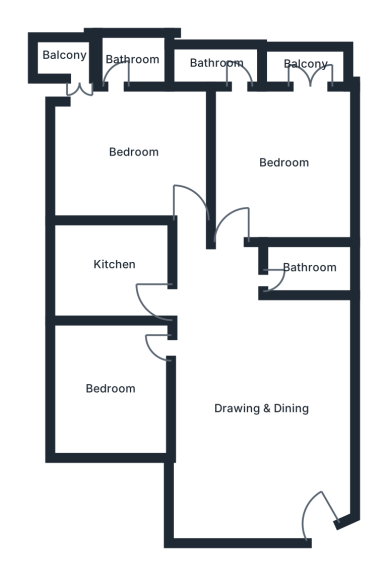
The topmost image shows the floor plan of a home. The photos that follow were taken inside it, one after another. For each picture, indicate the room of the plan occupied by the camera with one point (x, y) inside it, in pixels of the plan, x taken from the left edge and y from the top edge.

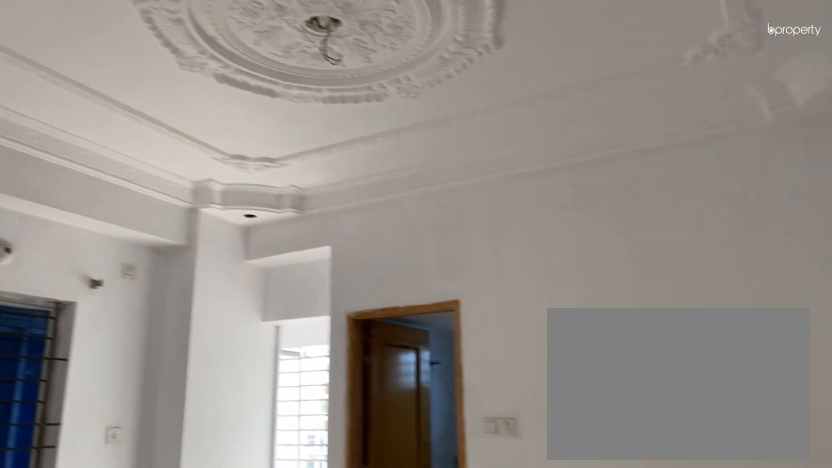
(138, 155)
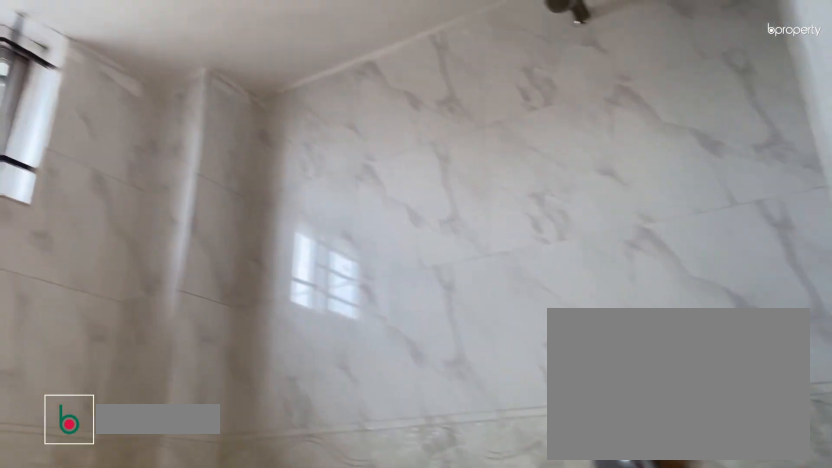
(135, 63)
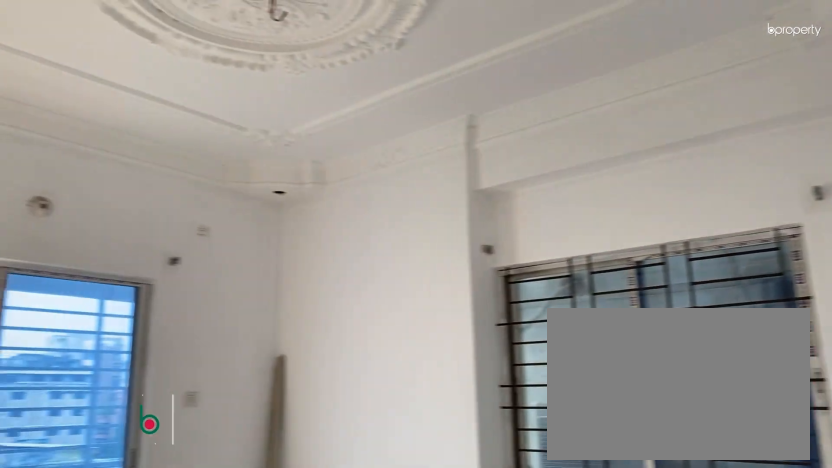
(288, 162)
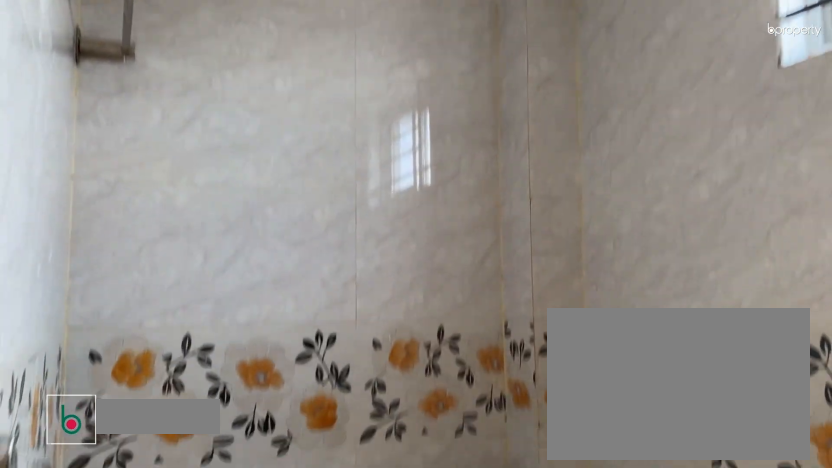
(221, 64)
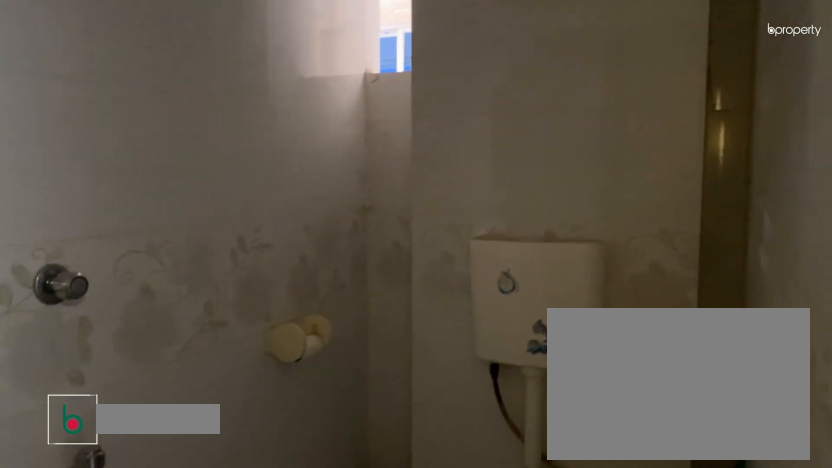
(313, 269)
